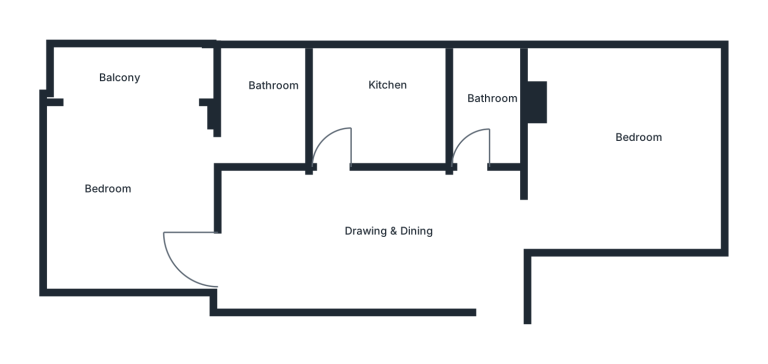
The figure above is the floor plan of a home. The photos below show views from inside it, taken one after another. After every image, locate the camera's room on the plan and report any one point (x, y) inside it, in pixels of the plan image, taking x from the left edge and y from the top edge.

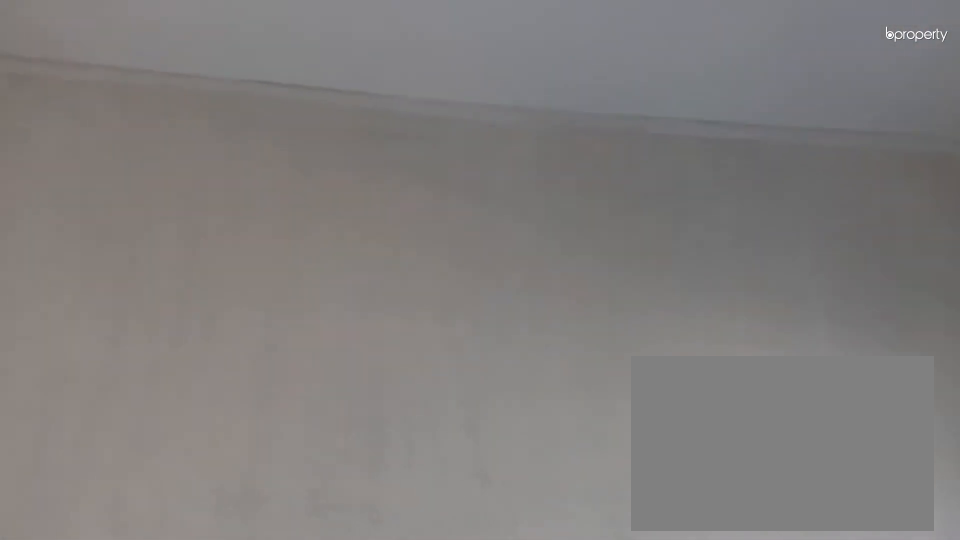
(136, 158)
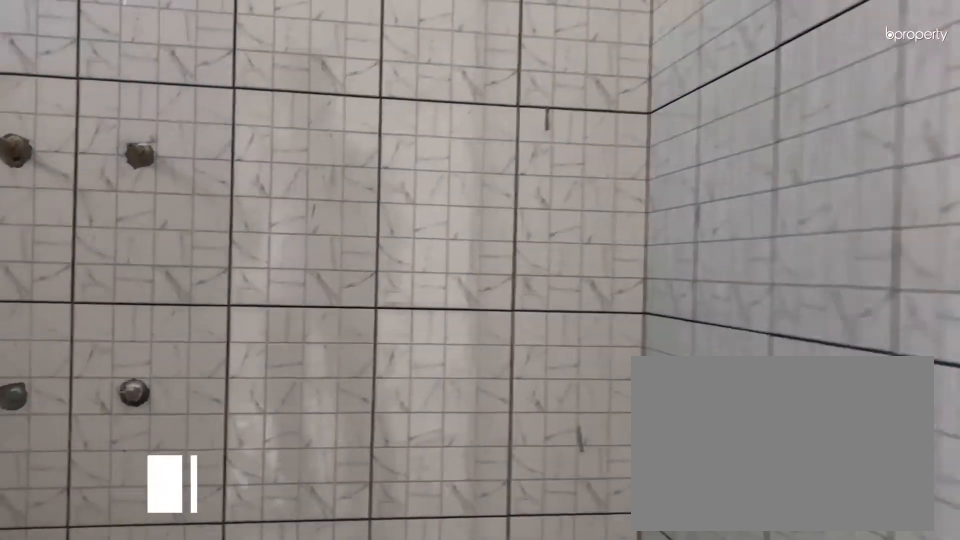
(271, 110)
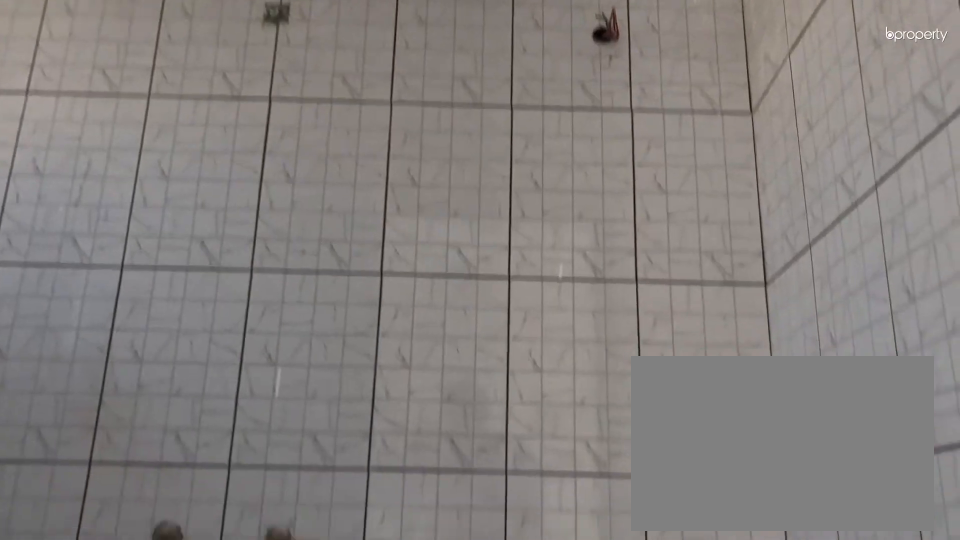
(271, 110)
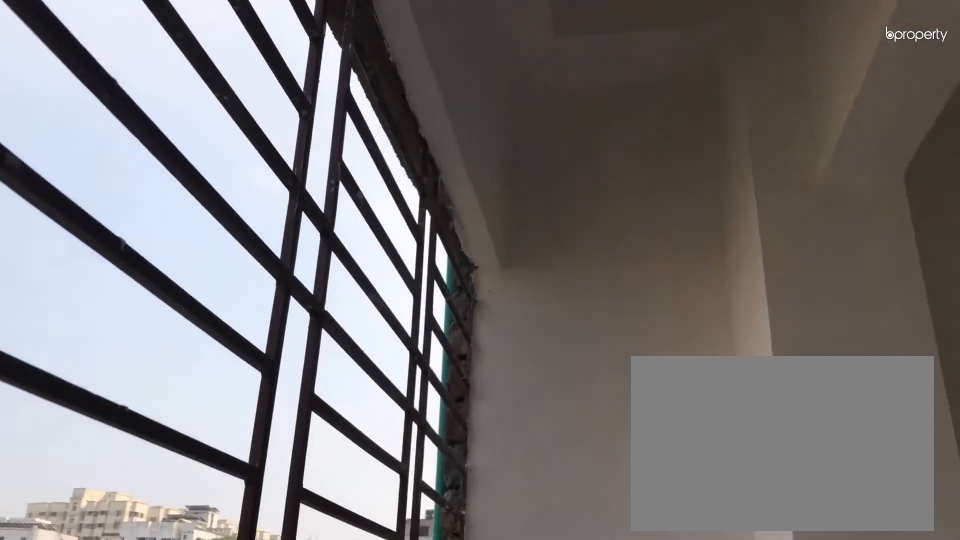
(133, 76)
